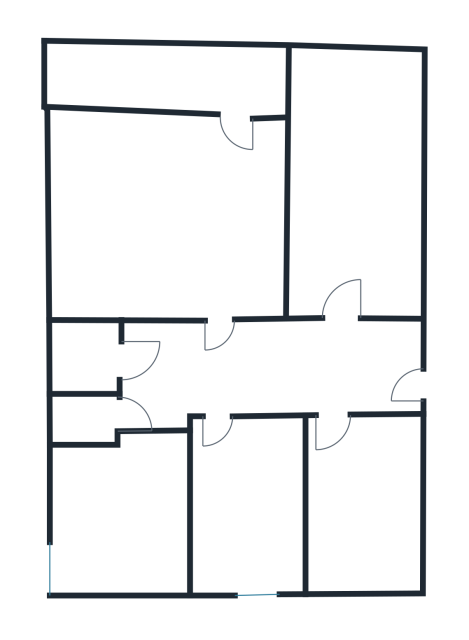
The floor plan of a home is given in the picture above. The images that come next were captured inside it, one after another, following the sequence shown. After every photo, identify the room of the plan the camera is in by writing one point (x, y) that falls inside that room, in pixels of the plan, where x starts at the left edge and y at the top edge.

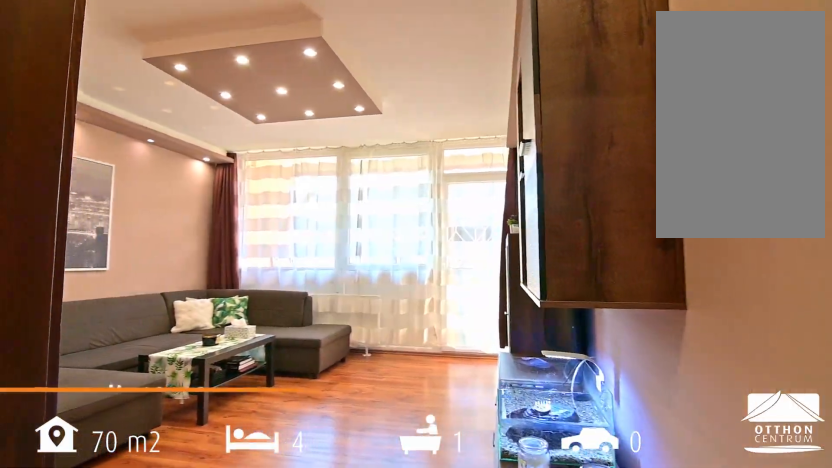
(170, 215)
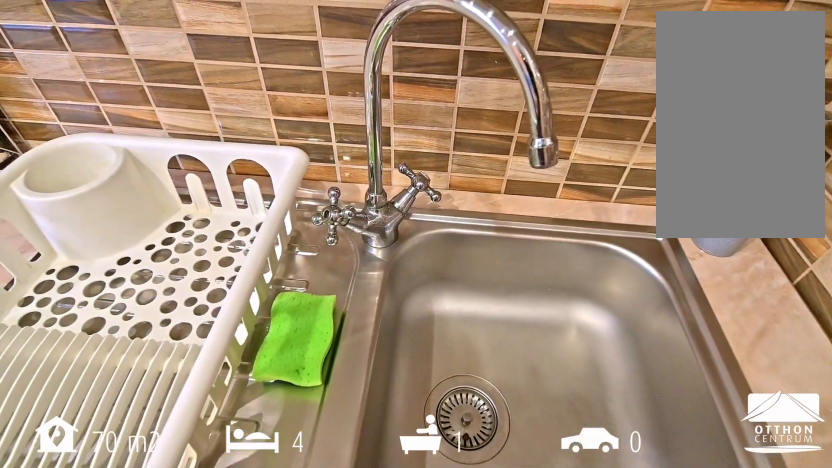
(120, 520)
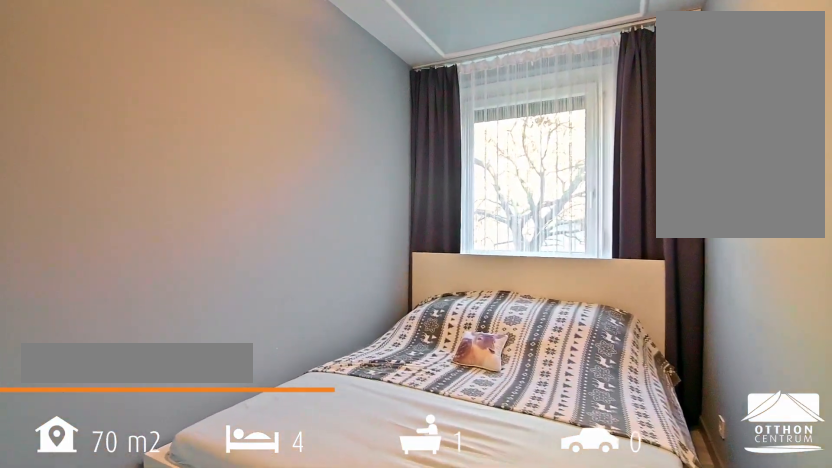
(249, 511)
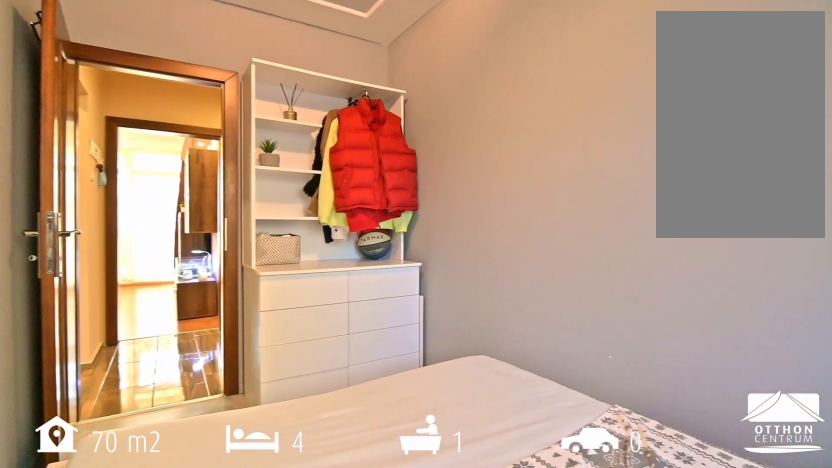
(249, 511)
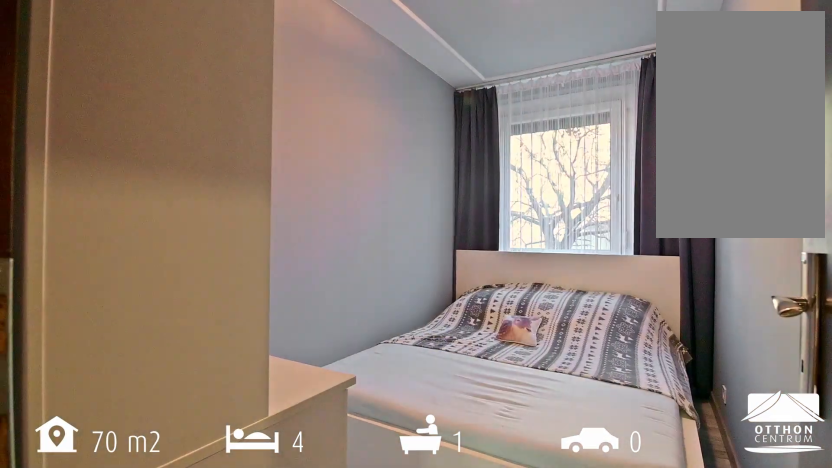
(249, 511)
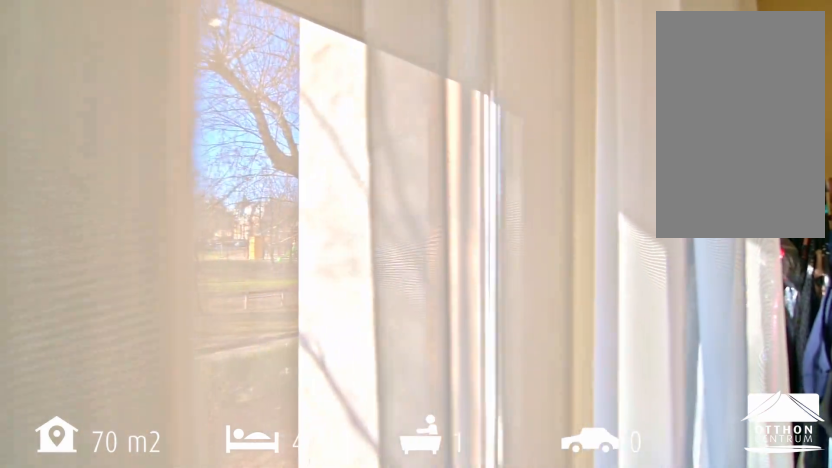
(355, 190)
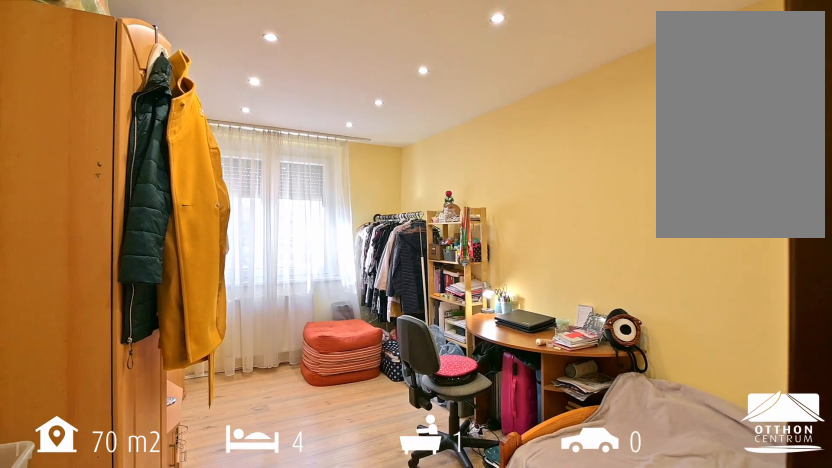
(355, 190)
